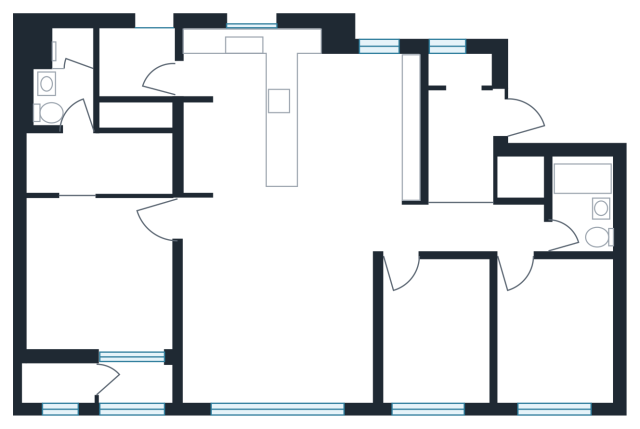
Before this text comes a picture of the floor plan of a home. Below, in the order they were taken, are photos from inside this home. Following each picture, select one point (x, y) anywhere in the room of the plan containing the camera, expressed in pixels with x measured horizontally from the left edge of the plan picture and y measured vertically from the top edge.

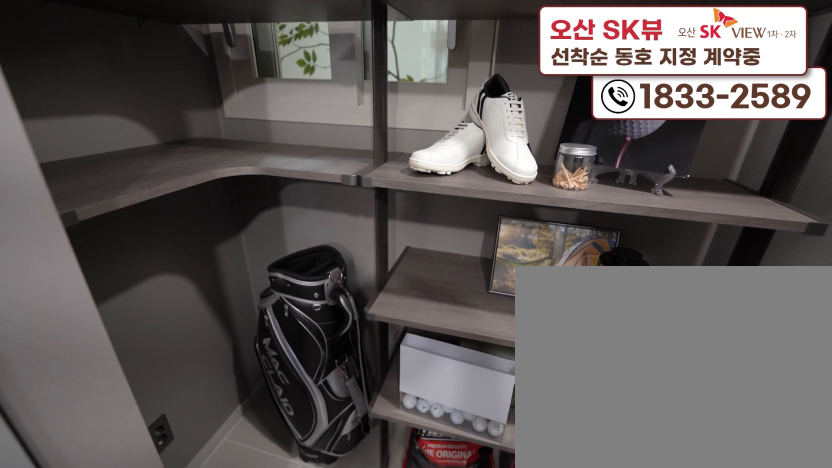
(466, 127)
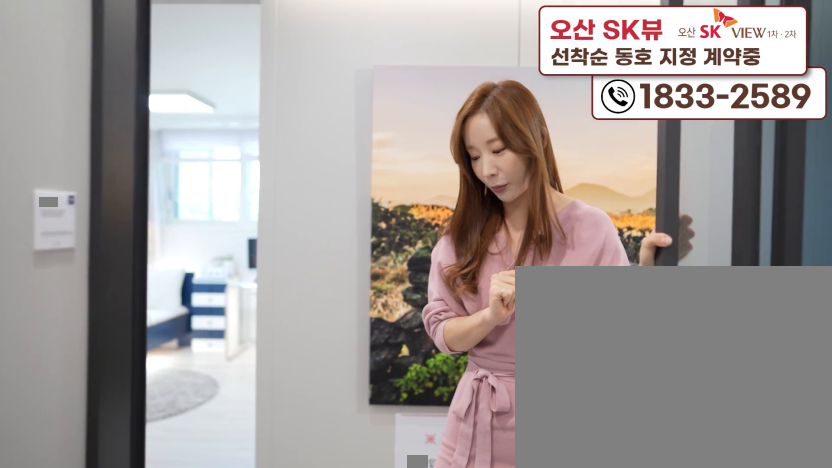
(466, 127)
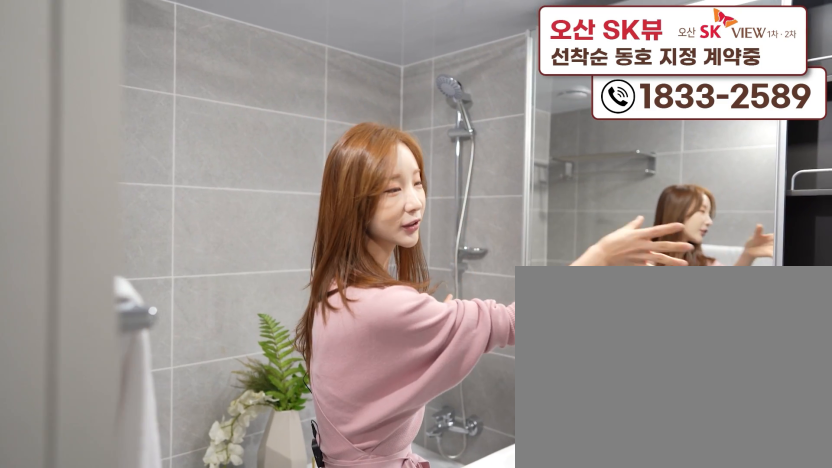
(587, 223)
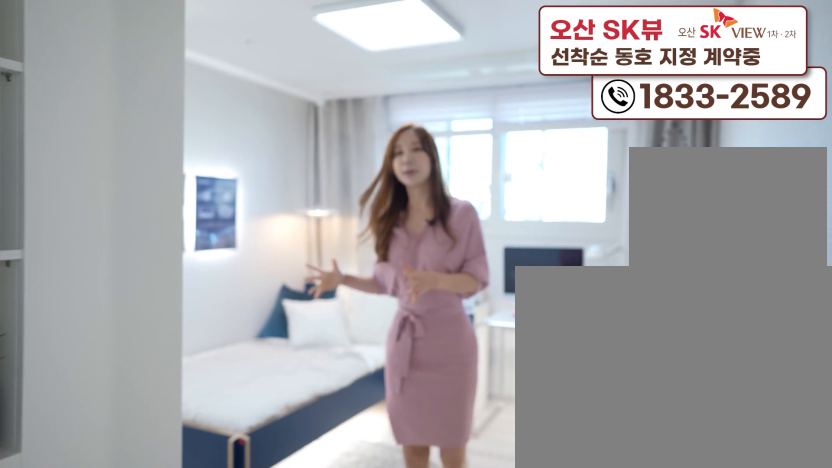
(549, 365)
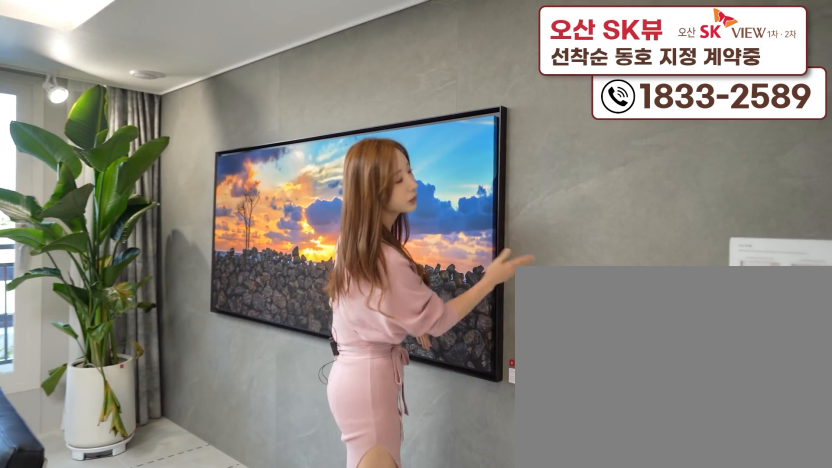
(281, 353)
